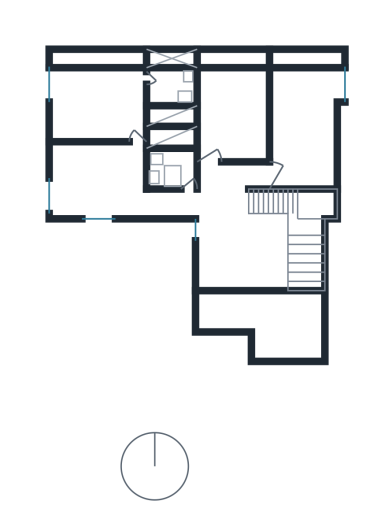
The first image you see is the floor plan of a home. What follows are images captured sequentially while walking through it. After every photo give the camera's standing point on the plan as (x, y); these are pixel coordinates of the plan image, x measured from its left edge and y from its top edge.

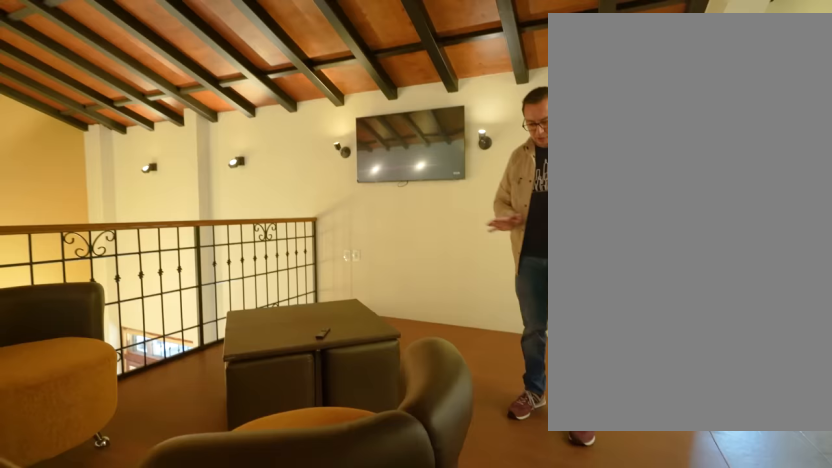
(249, 202)
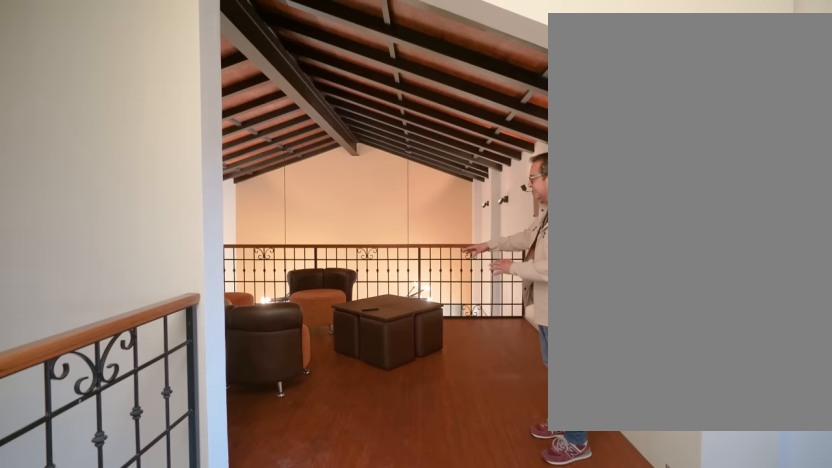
(213, 186)
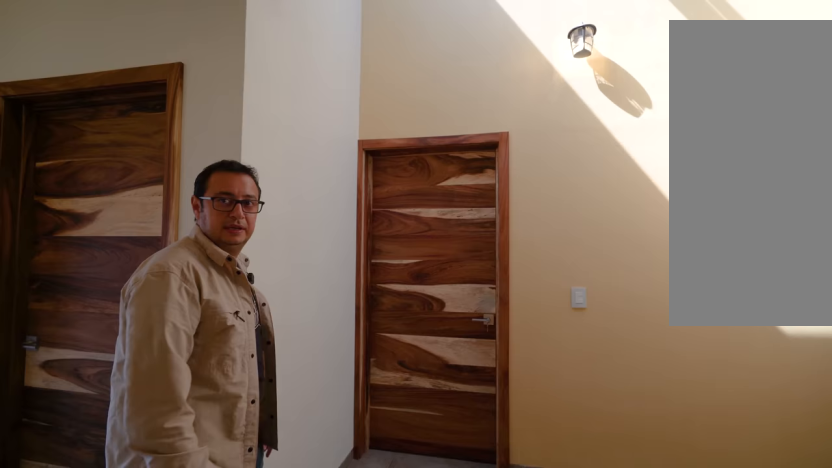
(233, 171)
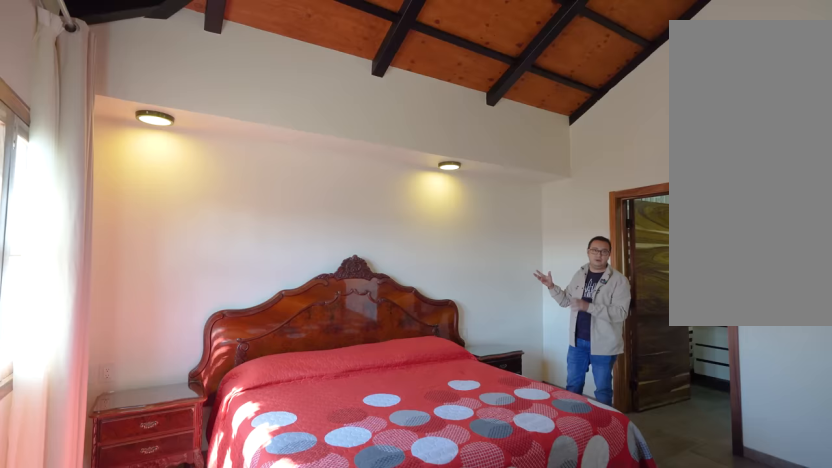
(136, 120)
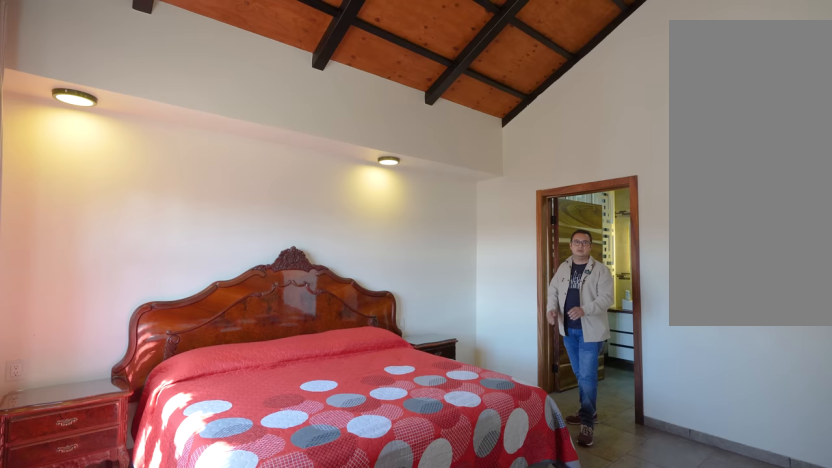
(126, 117)
